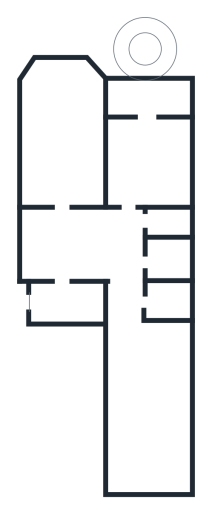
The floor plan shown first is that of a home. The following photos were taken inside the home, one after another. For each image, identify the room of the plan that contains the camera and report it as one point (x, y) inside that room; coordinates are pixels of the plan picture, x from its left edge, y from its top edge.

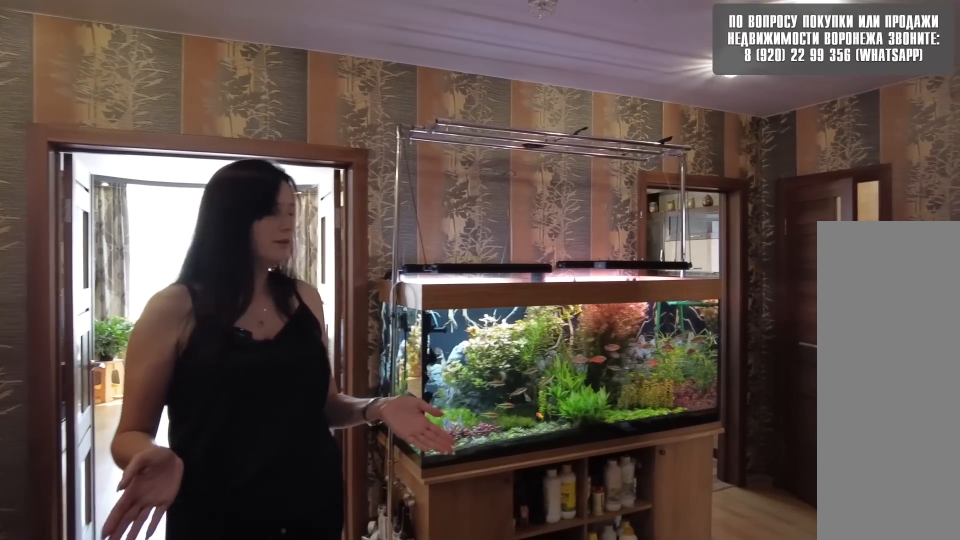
(67, 252)
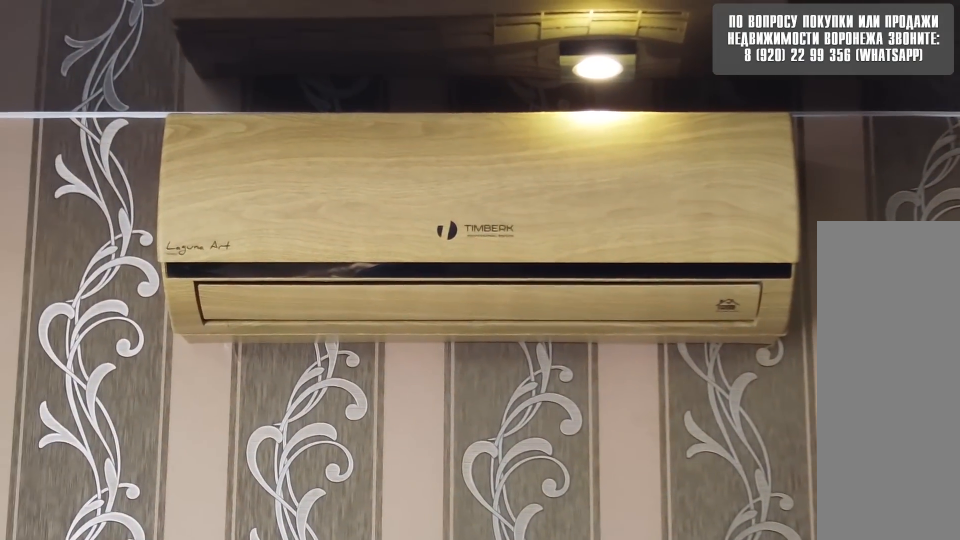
(61, 180)
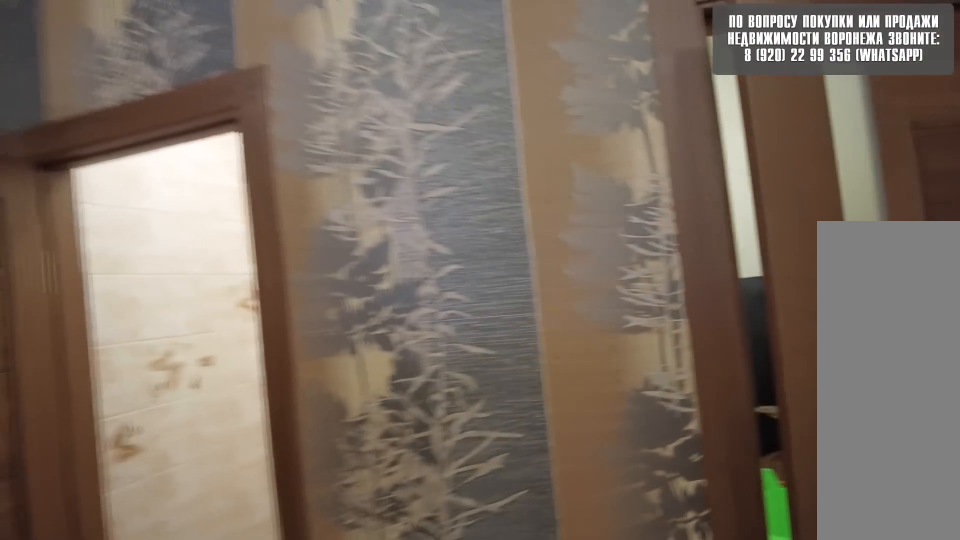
(126, 257)
